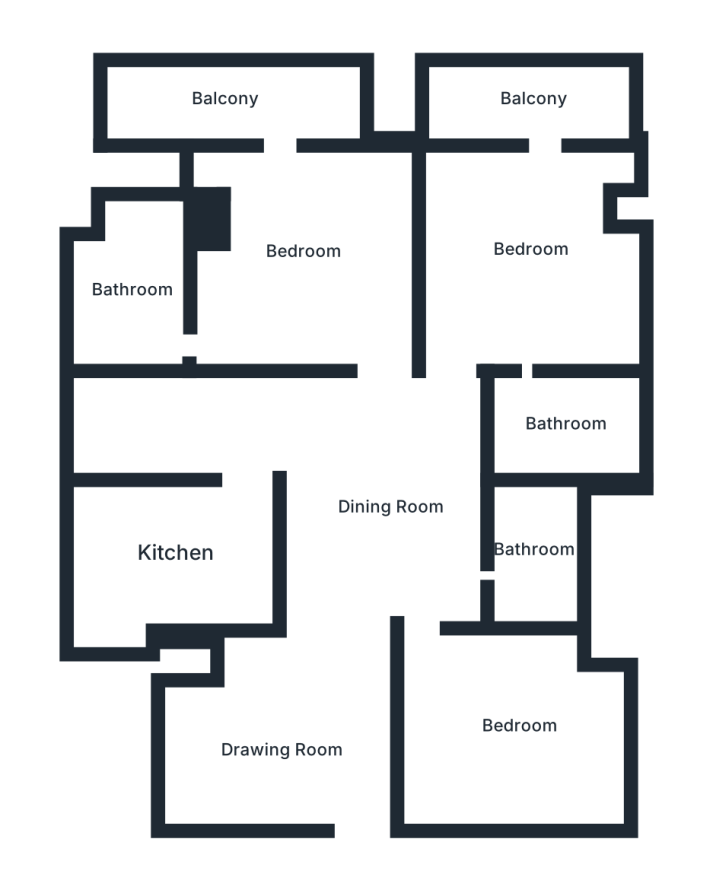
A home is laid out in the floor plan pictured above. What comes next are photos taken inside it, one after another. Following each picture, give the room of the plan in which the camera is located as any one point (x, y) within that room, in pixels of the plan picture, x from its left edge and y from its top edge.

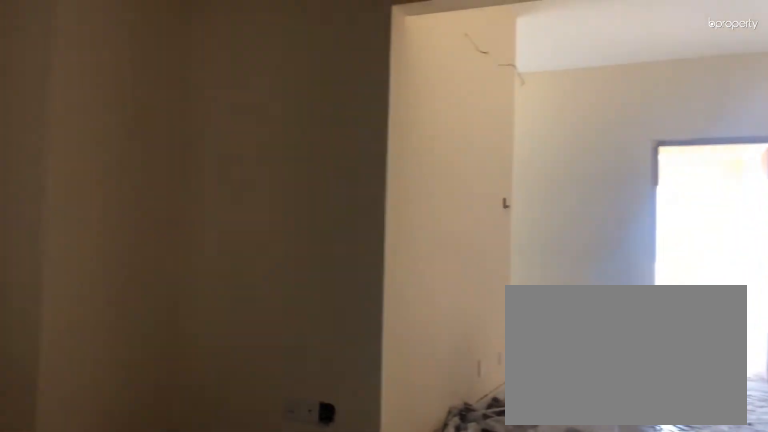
(289, 748)
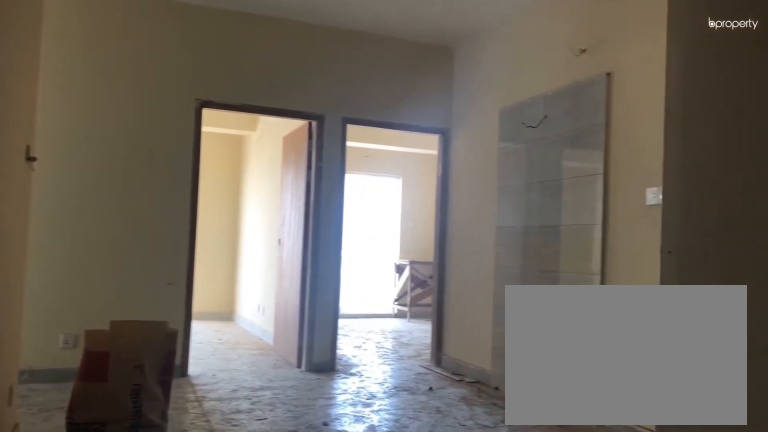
(289, 748)
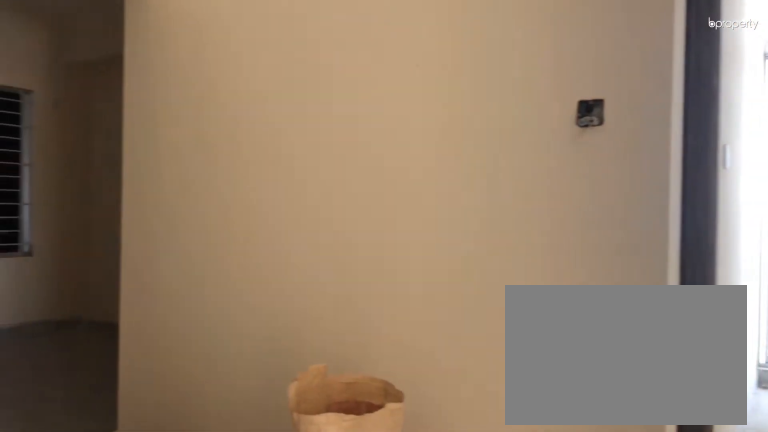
(388, 507)
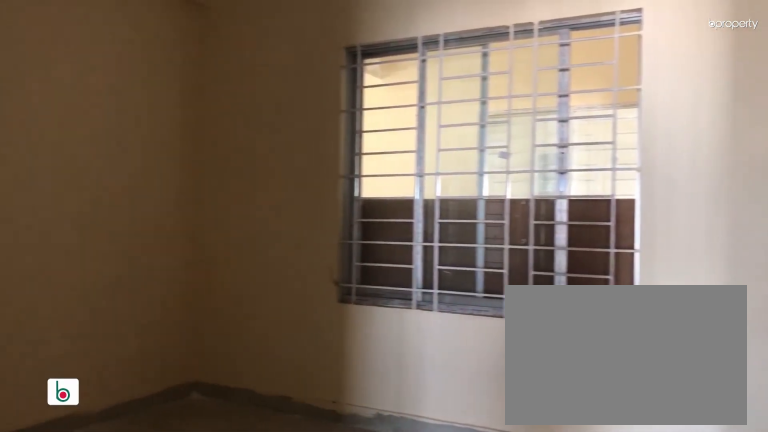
(520, 729)
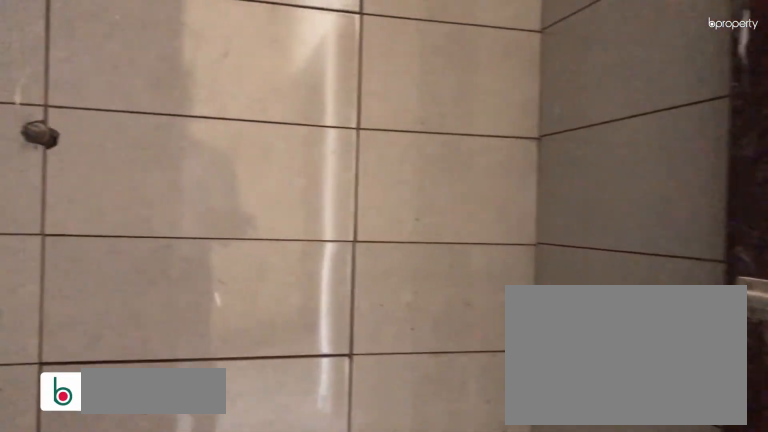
(531, 547)
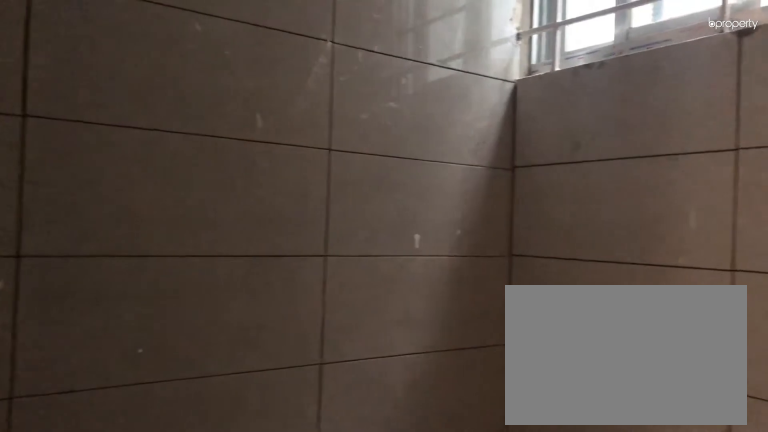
(531, 547)
